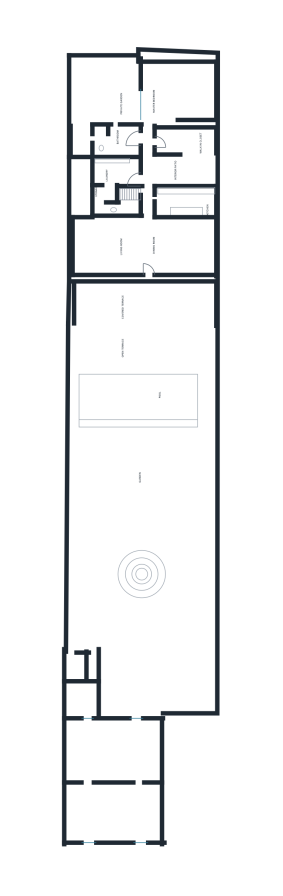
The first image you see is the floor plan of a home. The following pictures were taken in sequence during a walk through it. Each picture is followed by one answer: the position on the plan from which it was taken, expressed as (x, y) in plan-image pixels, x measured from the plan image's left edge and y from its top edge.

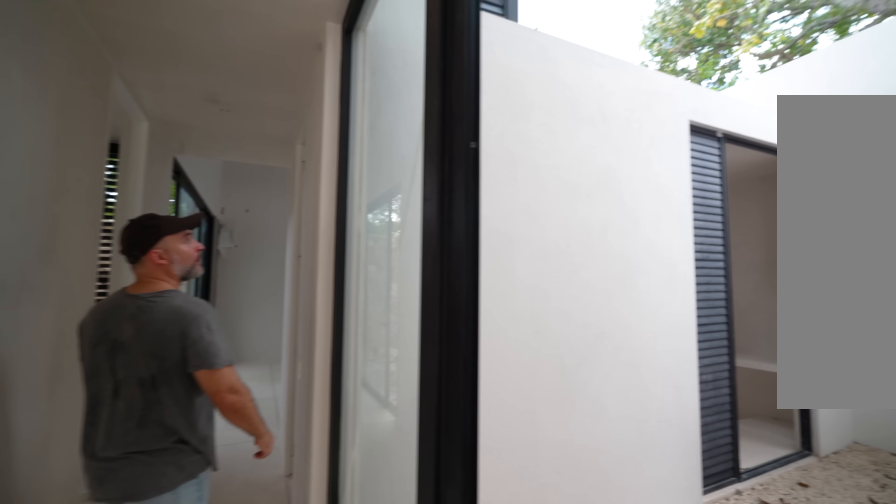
(143, 179)
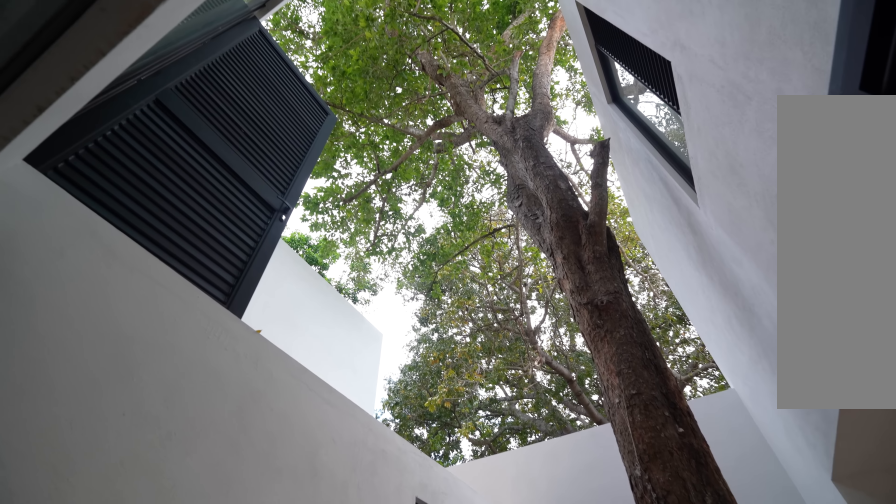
(143, 179)
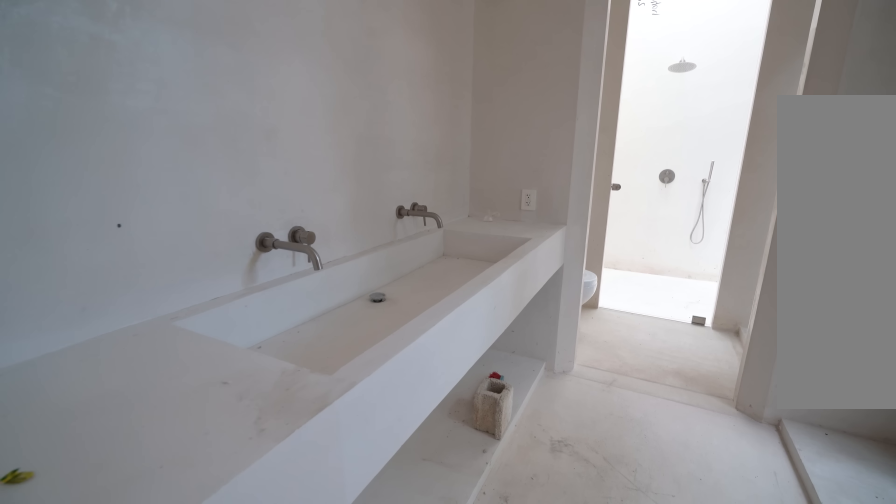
(143, 141)
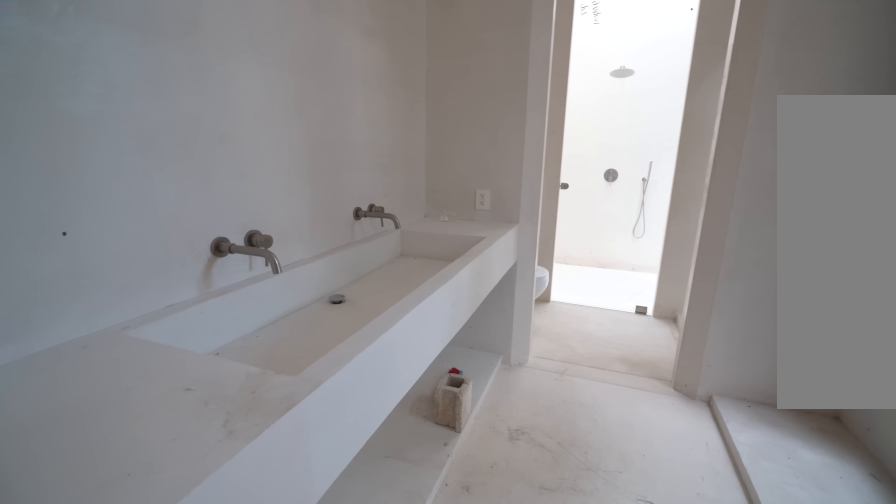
(143, 141)
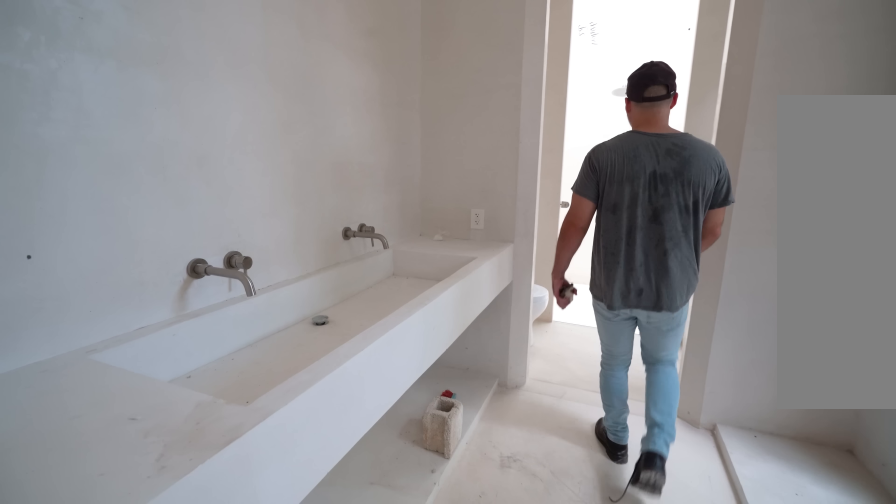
(141, 141)
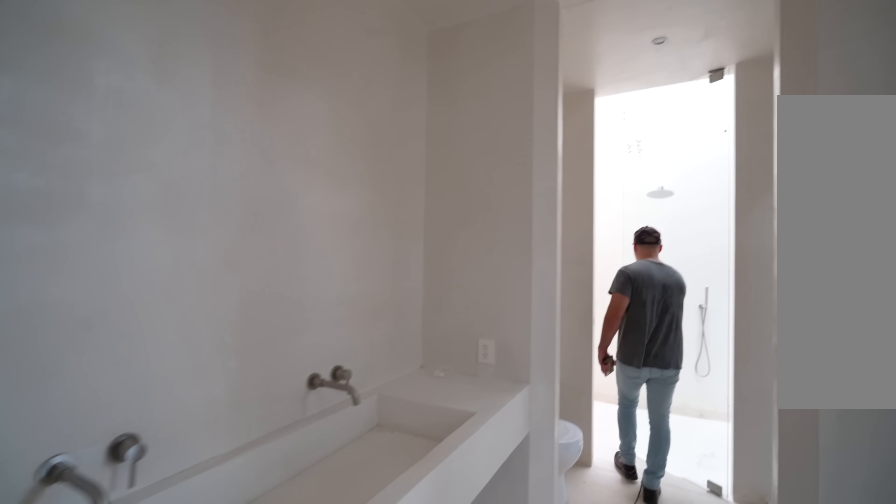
(132, 141)
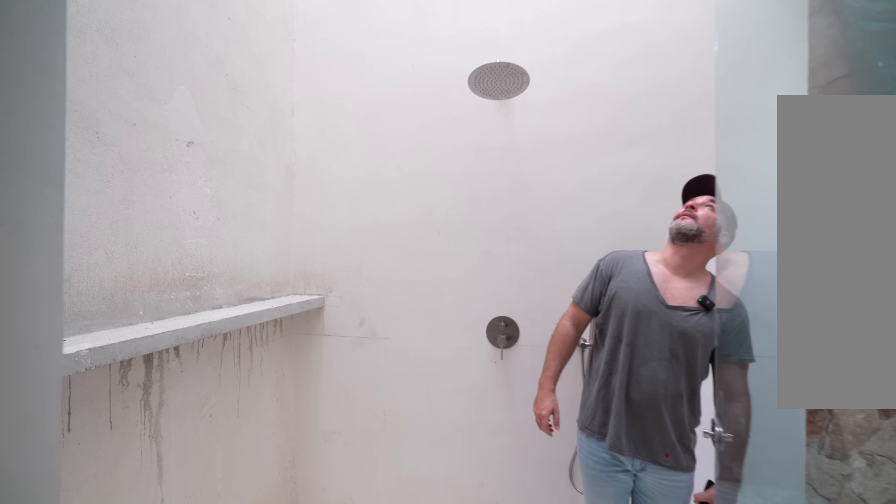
(117, 141)
